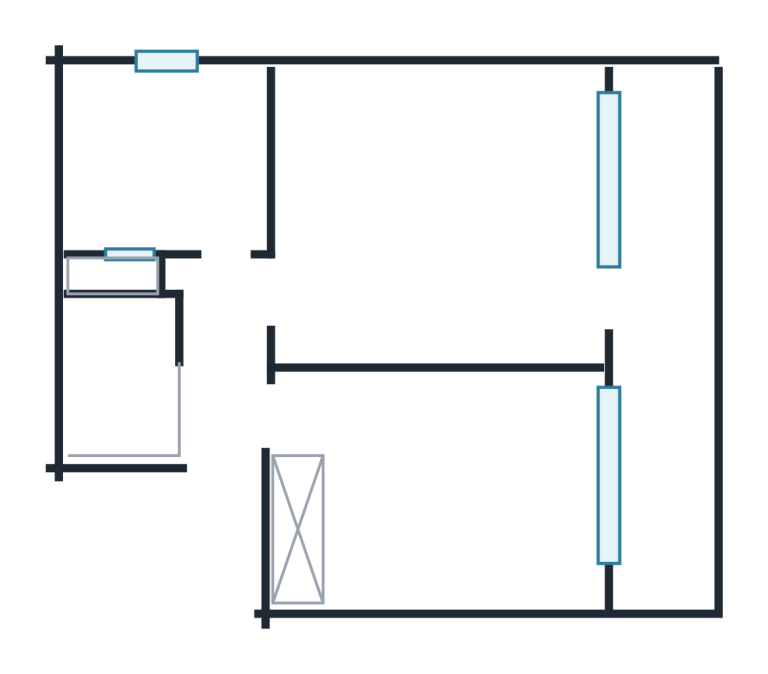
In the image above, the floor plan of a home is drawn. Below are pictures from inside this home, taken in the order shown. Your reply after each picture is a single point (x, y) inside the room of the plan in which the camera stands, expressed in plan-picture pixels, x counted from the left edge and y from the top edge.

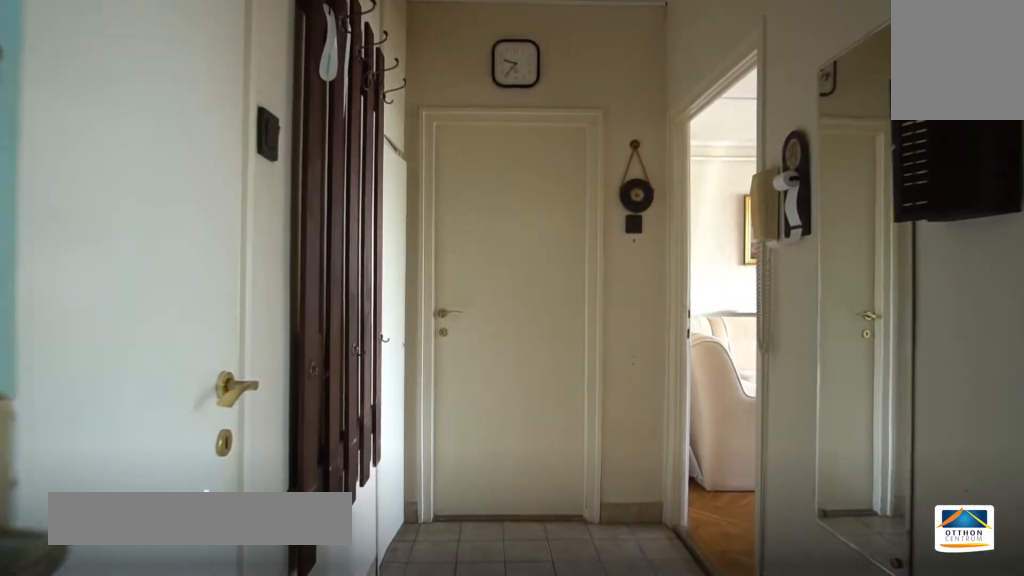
(224, 389)
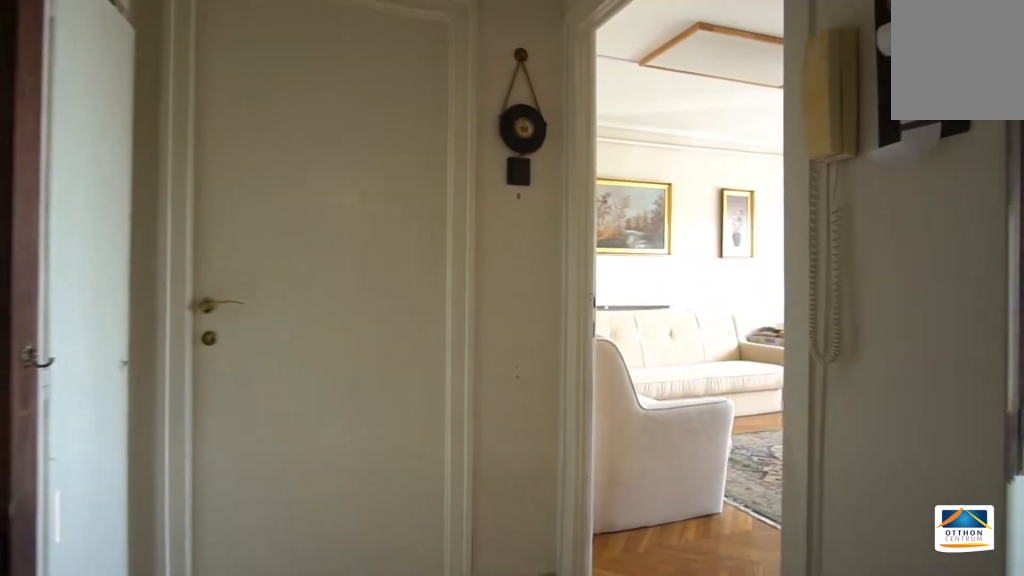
(224, 388)
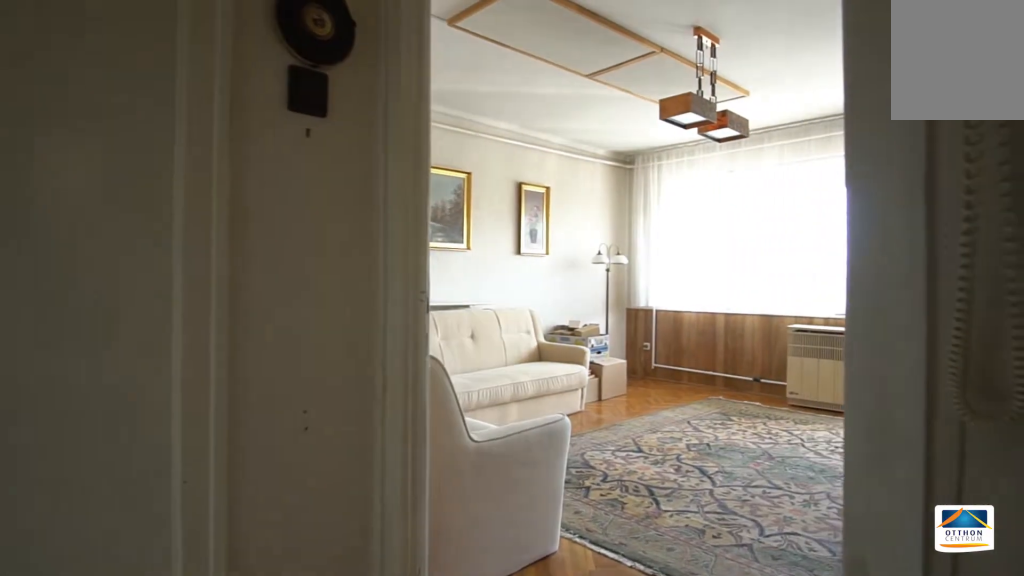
(224, 388)
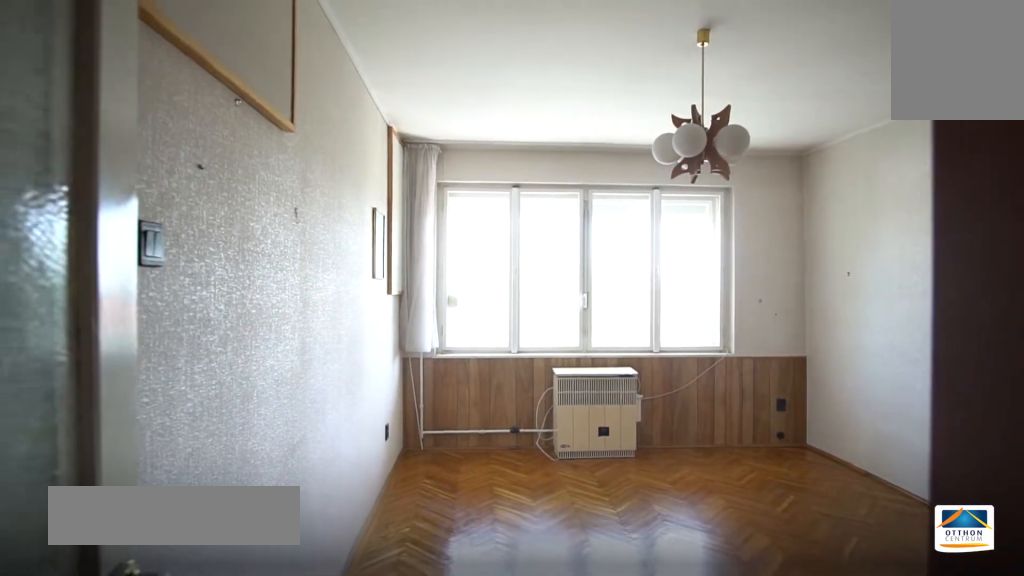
(442, 485)
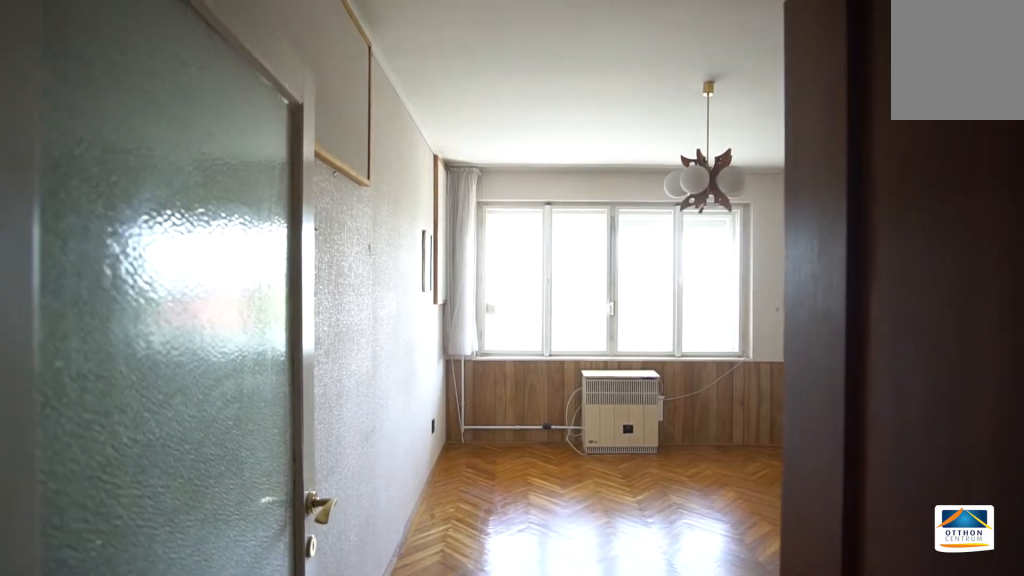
(443, 486)
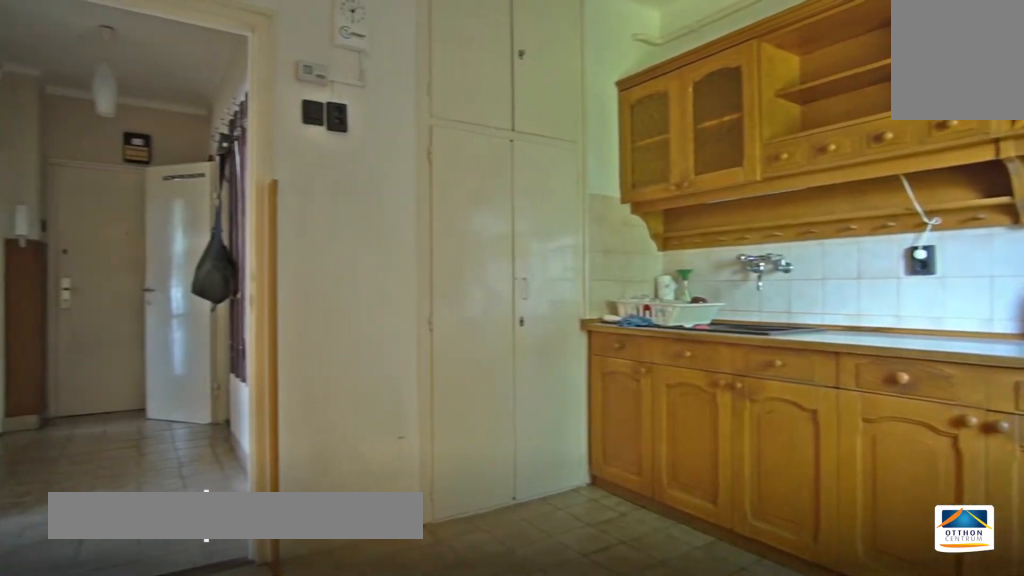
(180, 162)
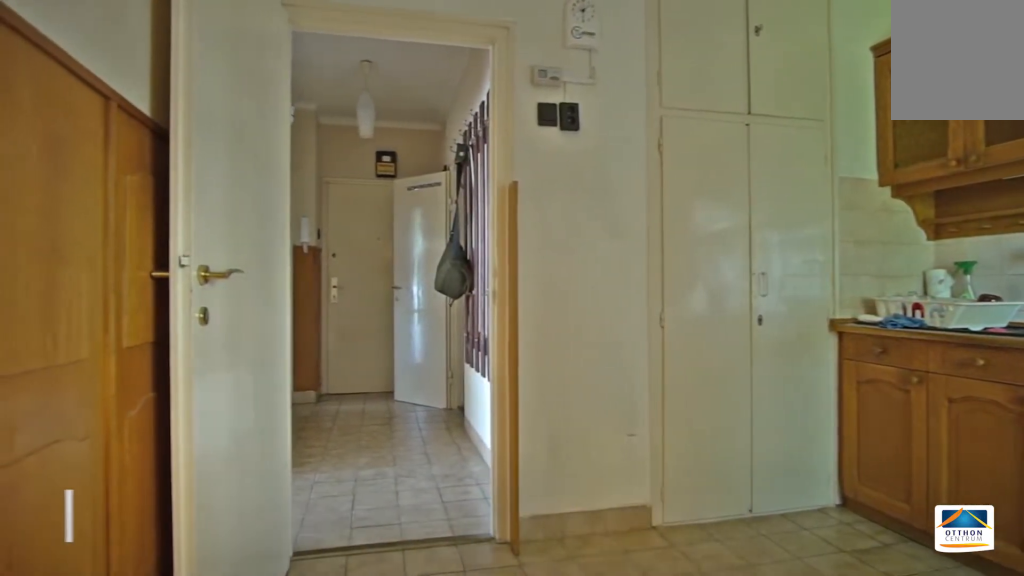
(182, 165)
